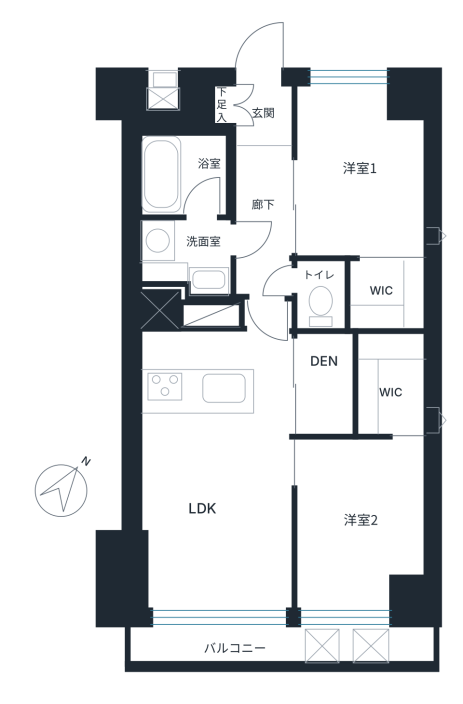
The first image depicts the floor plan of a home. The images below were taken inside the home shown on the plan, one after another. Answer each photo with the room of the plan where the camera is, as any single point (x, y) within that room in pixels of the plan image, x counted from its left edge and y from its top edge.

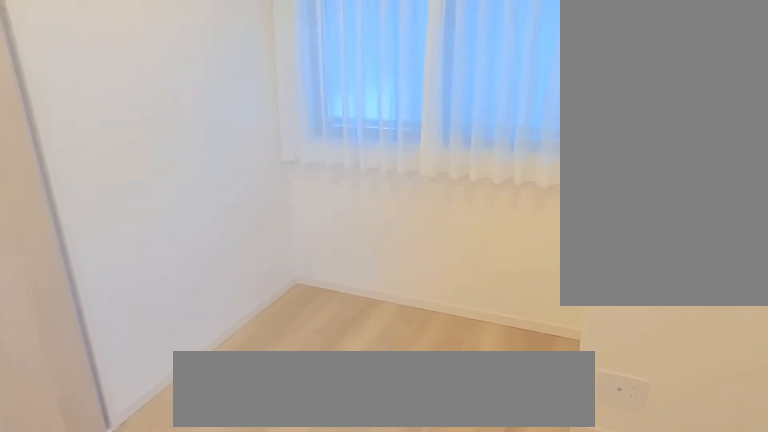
(364, 177)
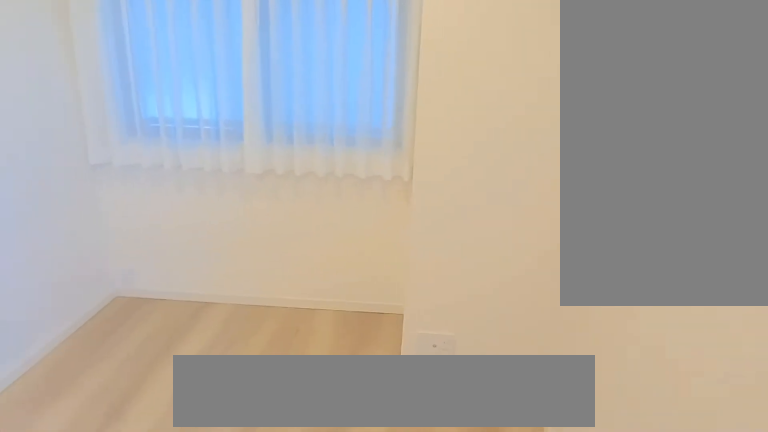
(364, 177)
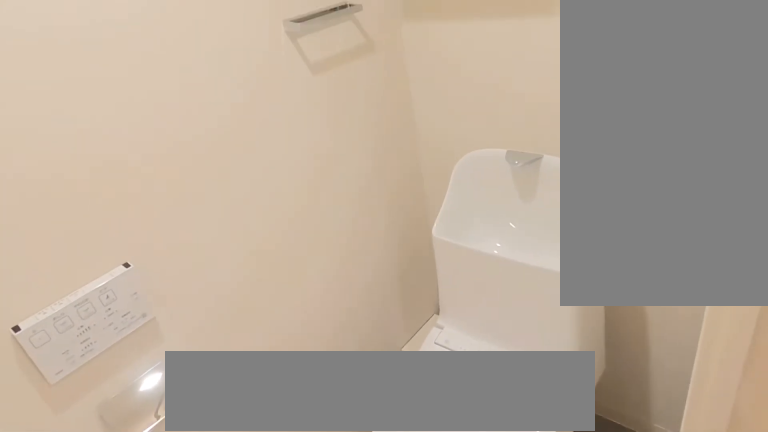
(325, 295)
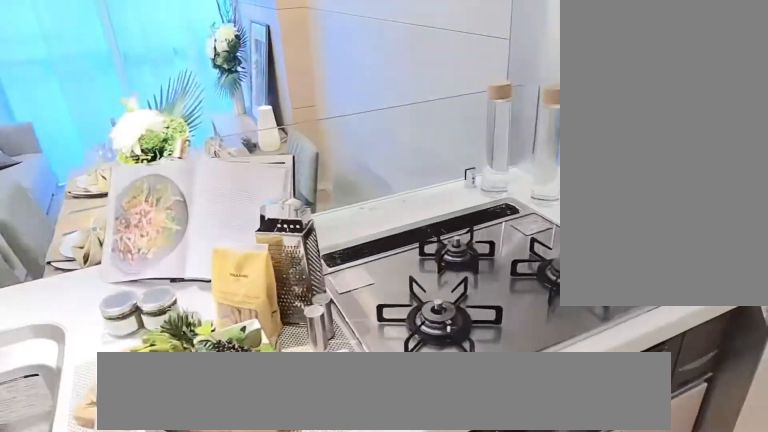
(199, 358)
